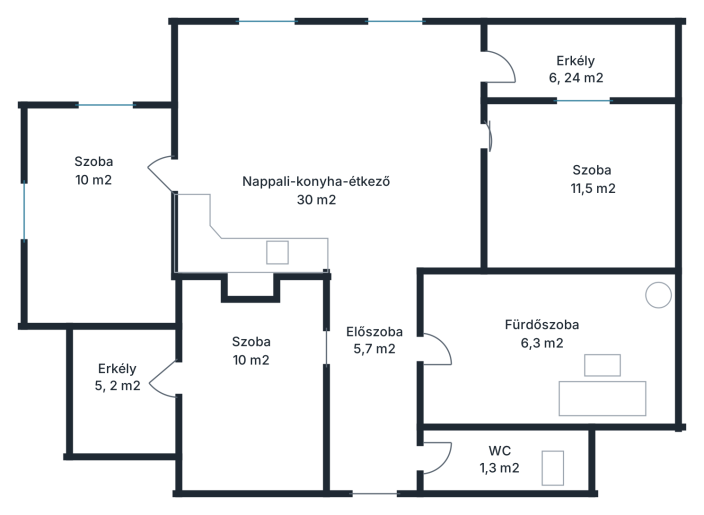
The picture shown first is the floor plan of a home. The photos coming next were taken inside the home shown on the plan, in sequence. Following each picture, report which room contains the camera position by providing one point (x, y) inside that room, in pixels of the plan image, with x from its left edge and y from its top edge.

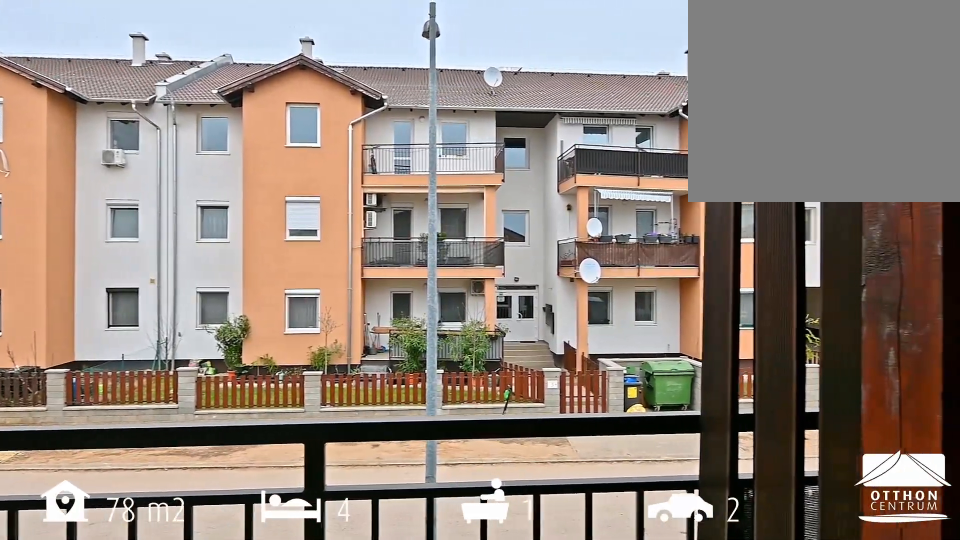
(578, 69)
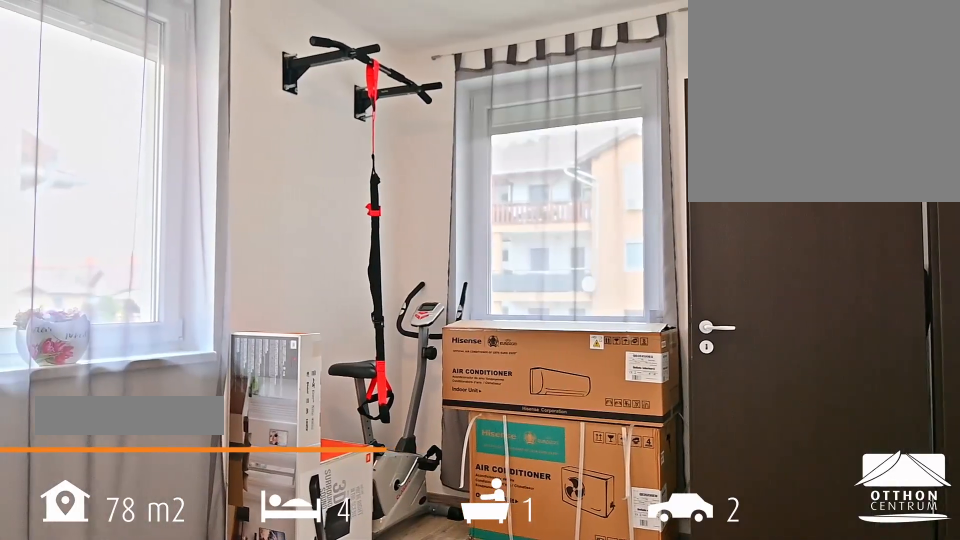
(99, 212)
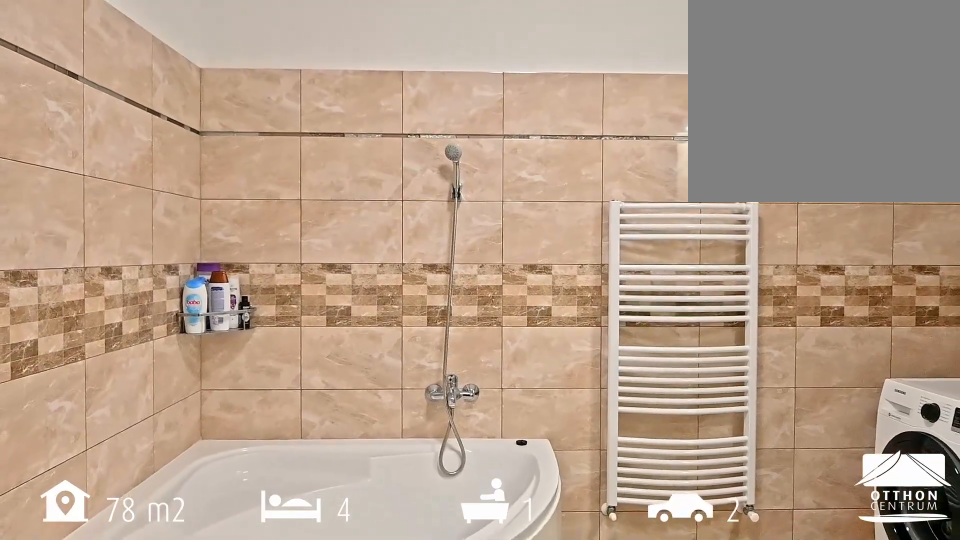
(552, 351)
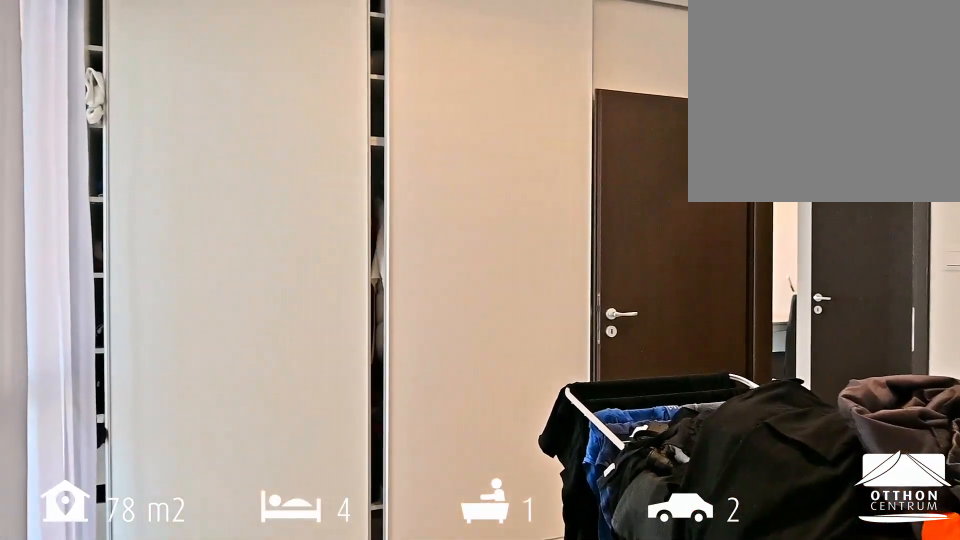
(260, 383)
